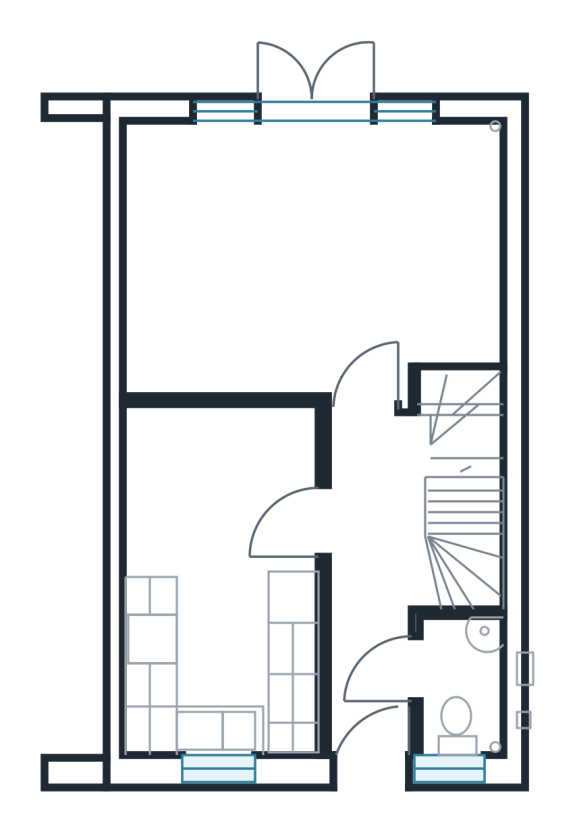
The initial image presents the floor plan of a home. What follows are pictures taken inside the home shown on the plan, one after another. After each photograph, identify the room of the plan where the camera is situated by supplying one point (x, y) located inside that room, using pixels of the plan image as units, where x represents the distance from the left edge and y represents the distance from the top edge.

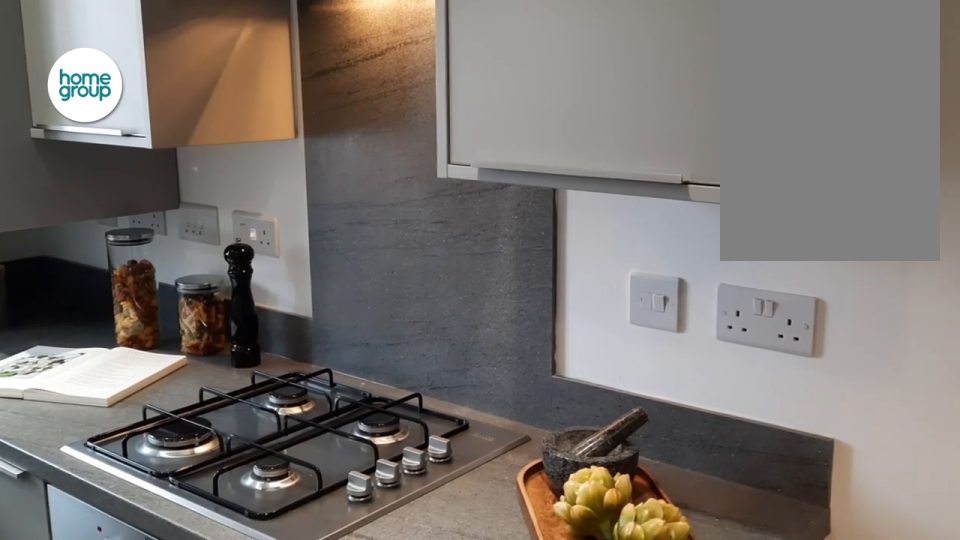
(224, 534)
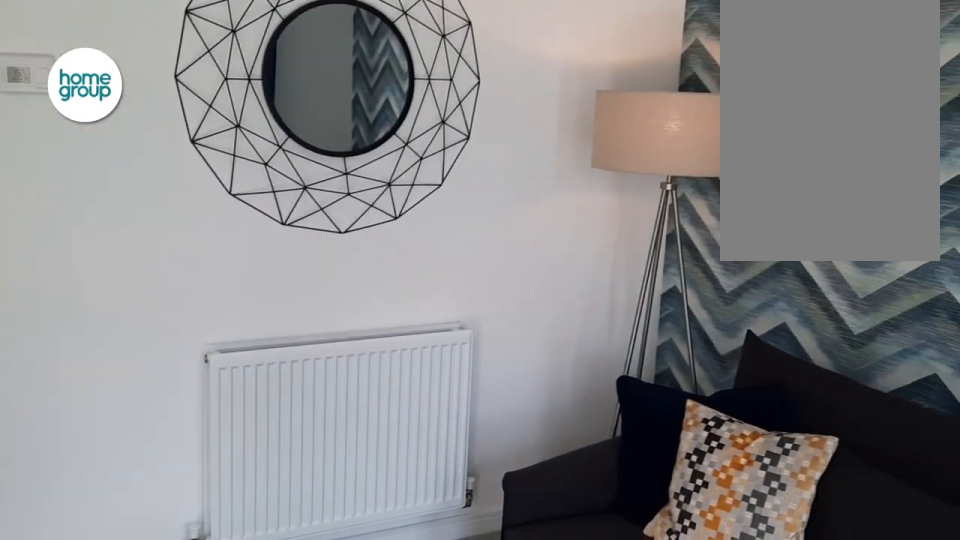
(312, 259)
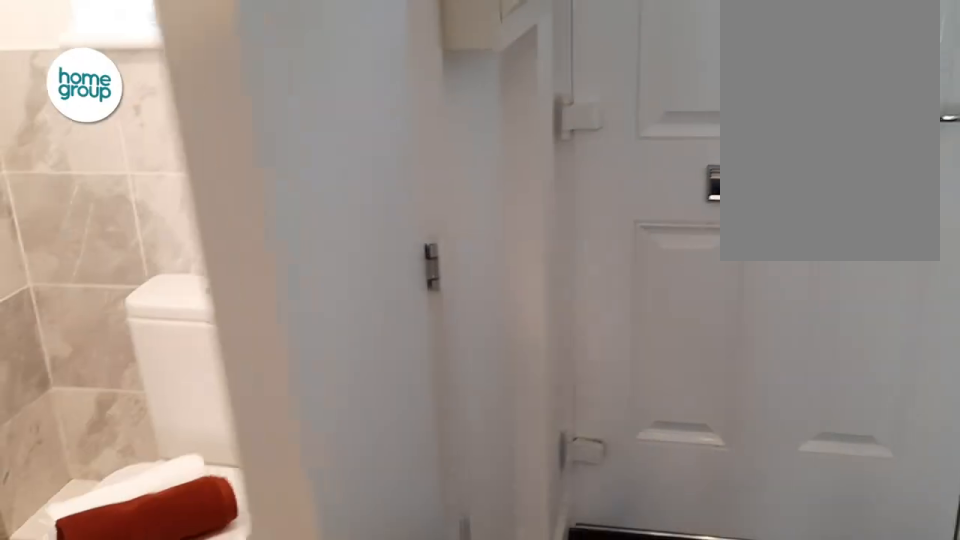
(458, 683)
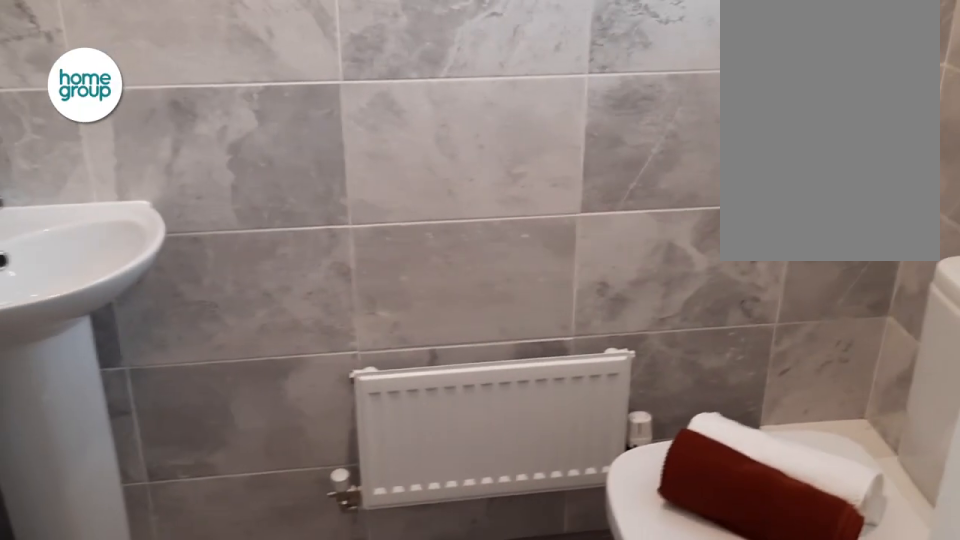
(458, 683)
